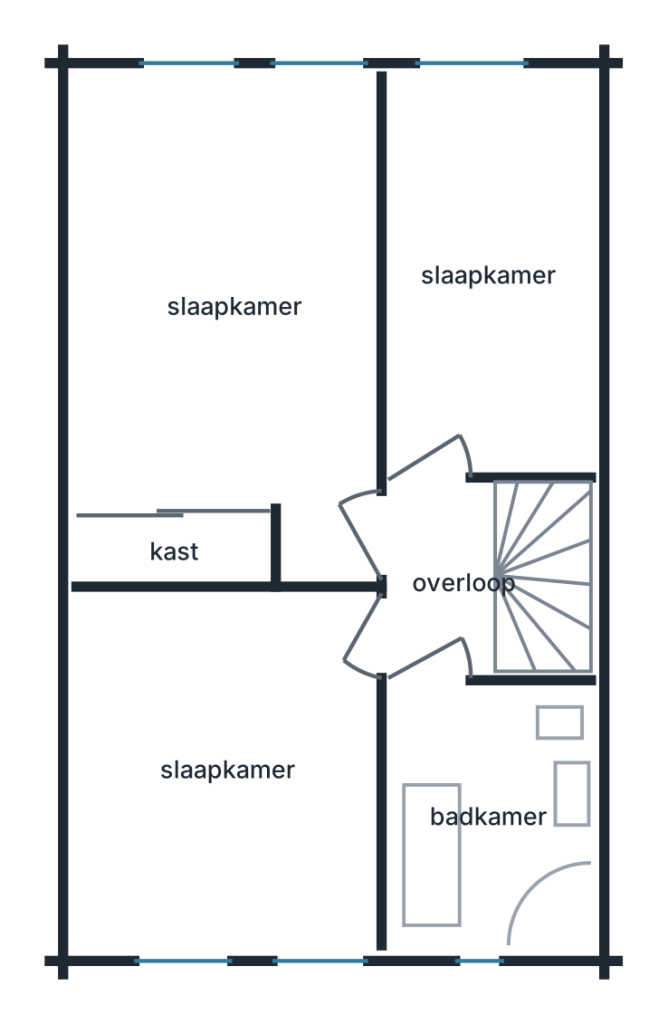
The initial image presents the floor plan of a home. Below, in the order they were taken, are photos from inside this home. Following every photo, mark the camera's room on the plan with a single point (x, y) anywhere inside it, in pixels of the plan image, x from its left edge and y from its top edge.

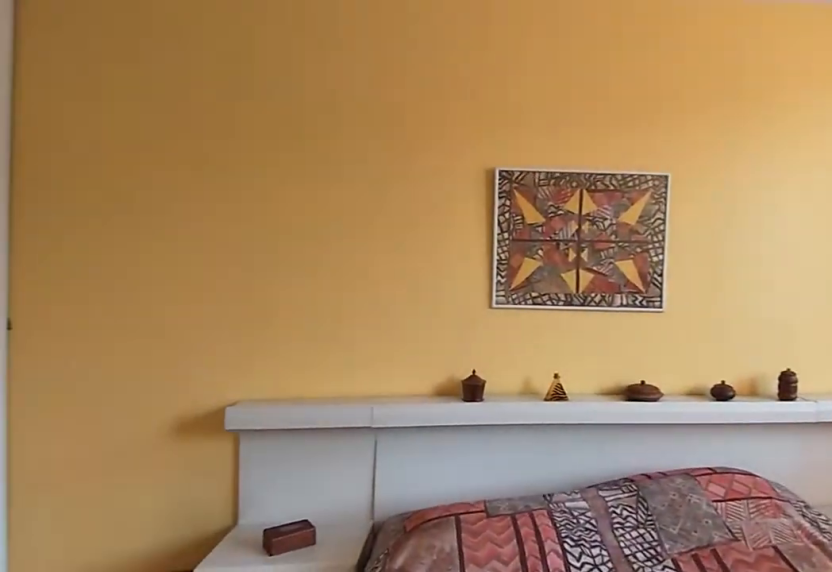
(185, 373)
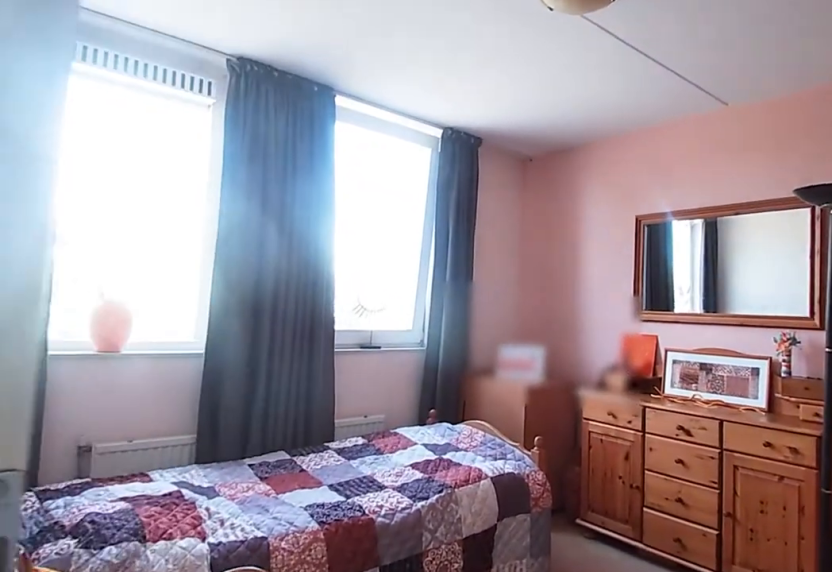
(226, 770)
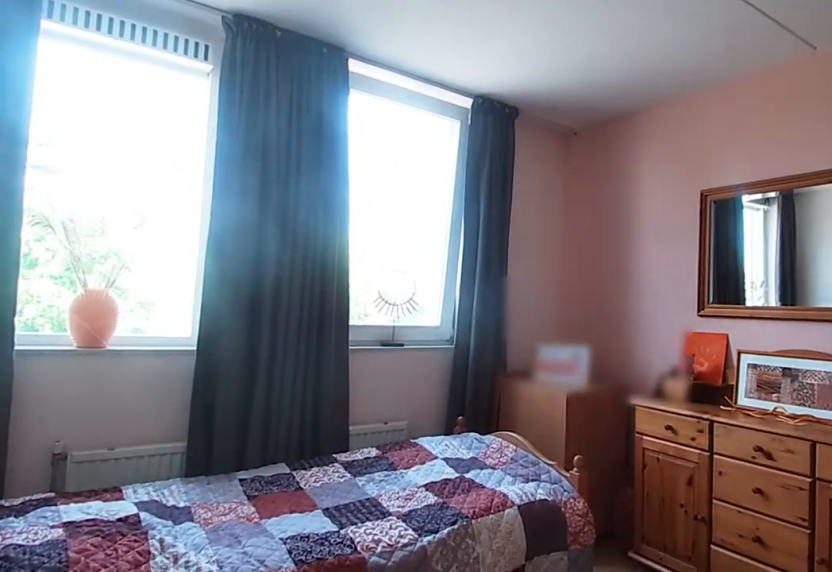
(226, 770)
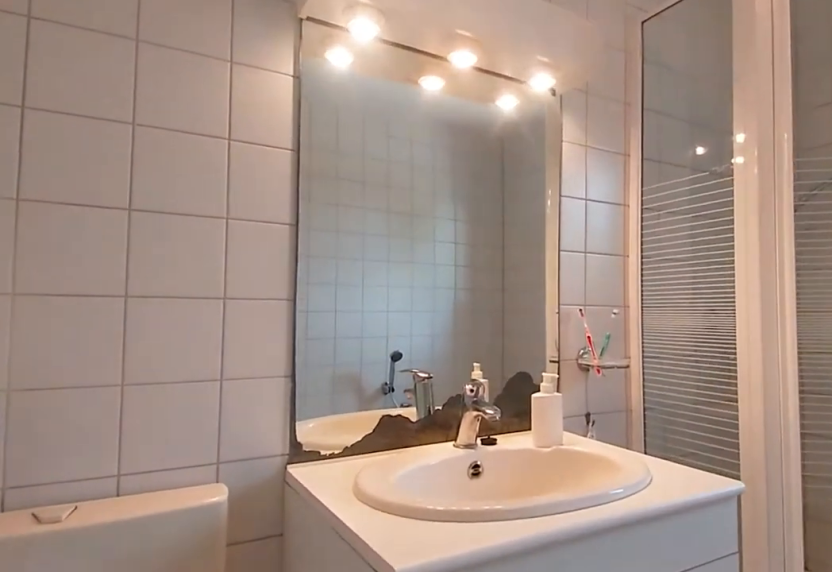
(489, 820)
